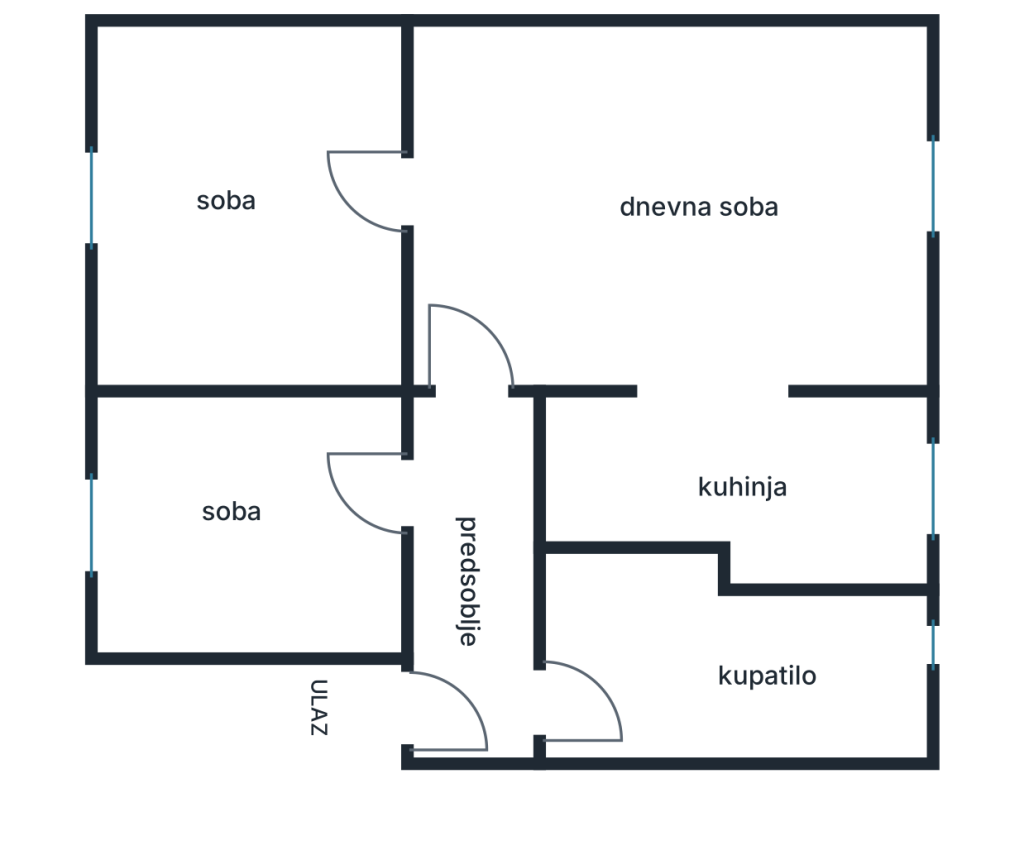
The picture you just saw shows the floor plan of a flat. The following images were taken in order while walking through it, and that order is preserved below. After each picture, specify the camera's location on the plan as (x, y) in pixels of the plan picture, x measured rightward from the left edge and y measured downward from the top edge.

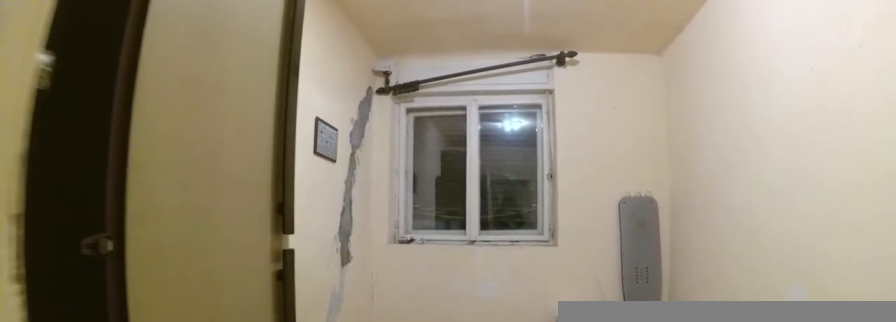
(384, 217)
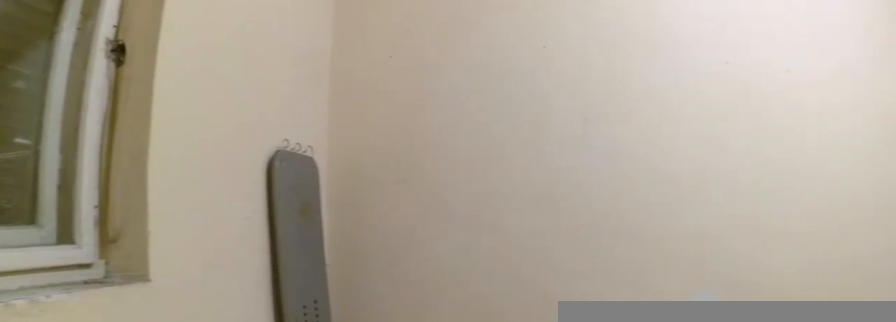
(139, 241)
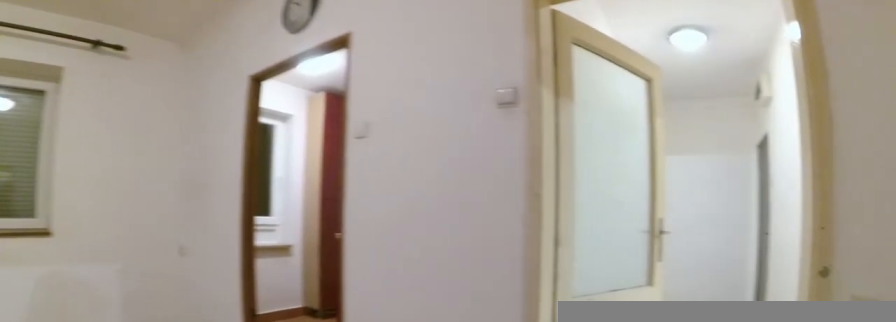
(452, 203)
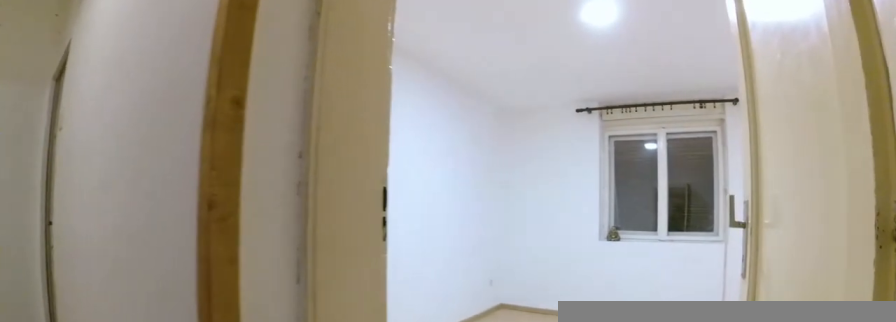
(489, 469)
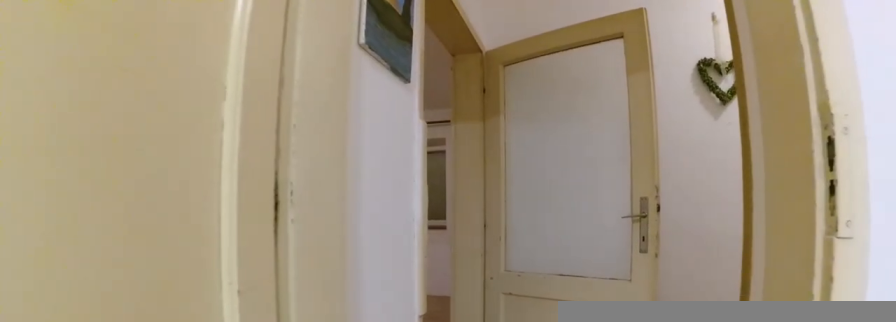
(305, 502)
